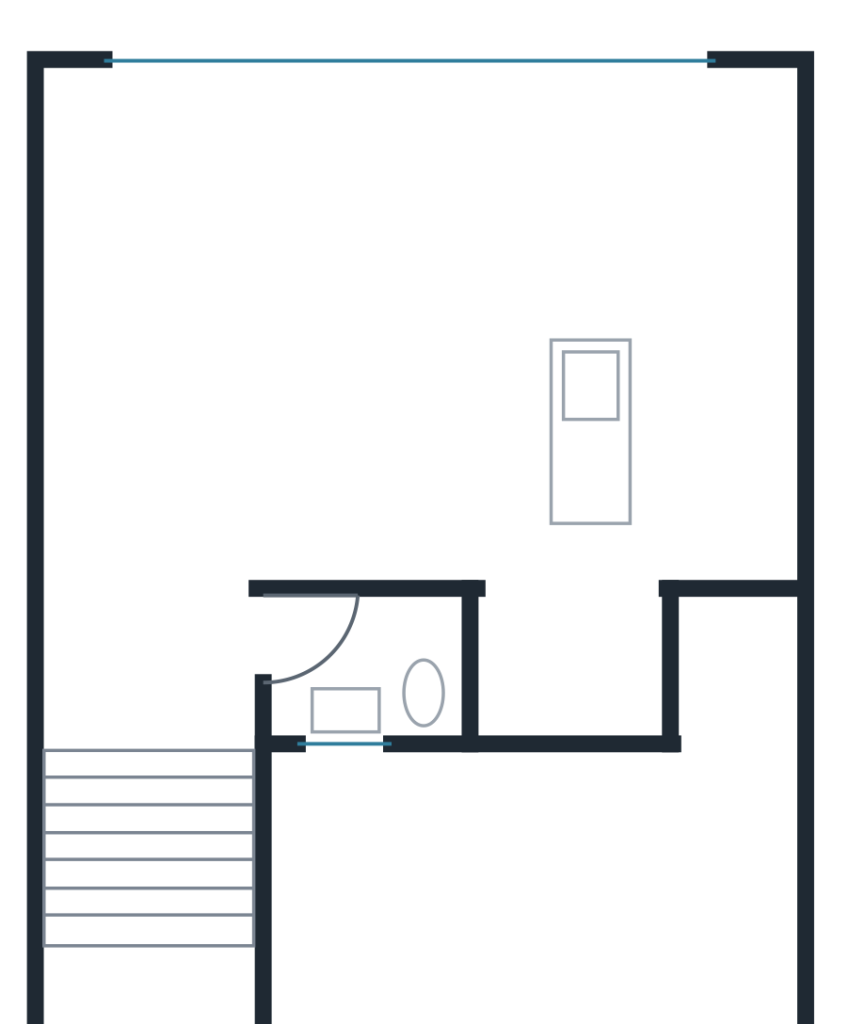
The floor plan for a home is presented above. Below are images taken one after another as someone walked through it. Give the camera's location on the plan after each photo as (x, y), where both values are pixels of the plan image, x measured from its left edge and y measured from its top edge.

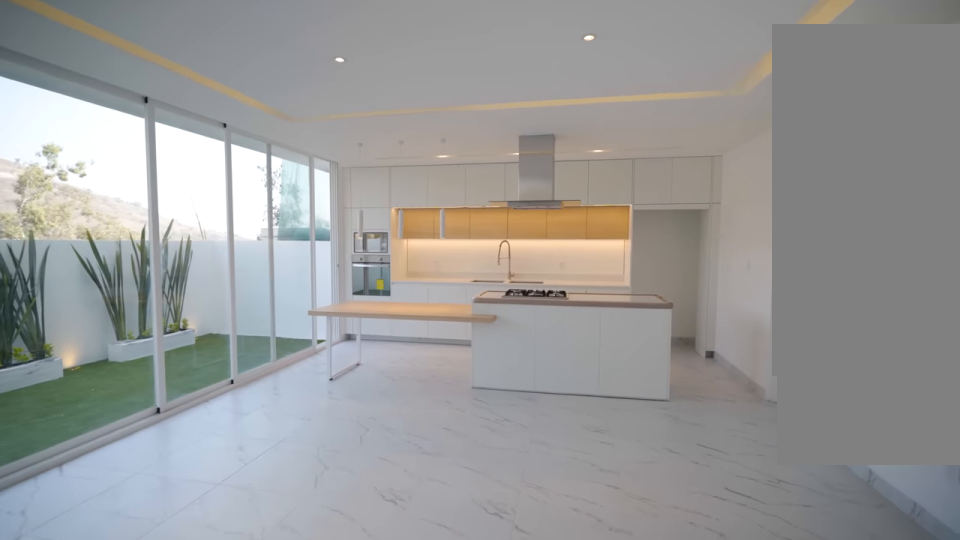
(205, 325)
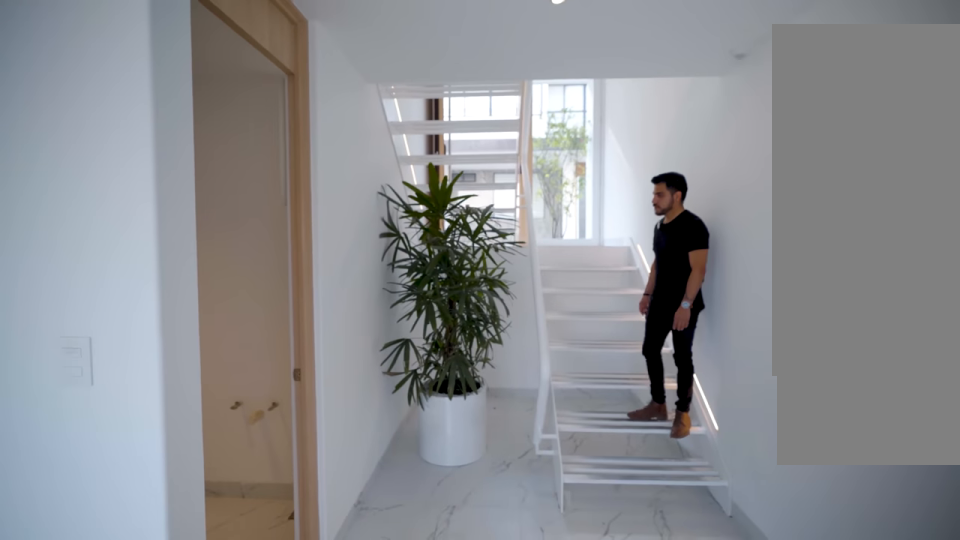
(146, 645)
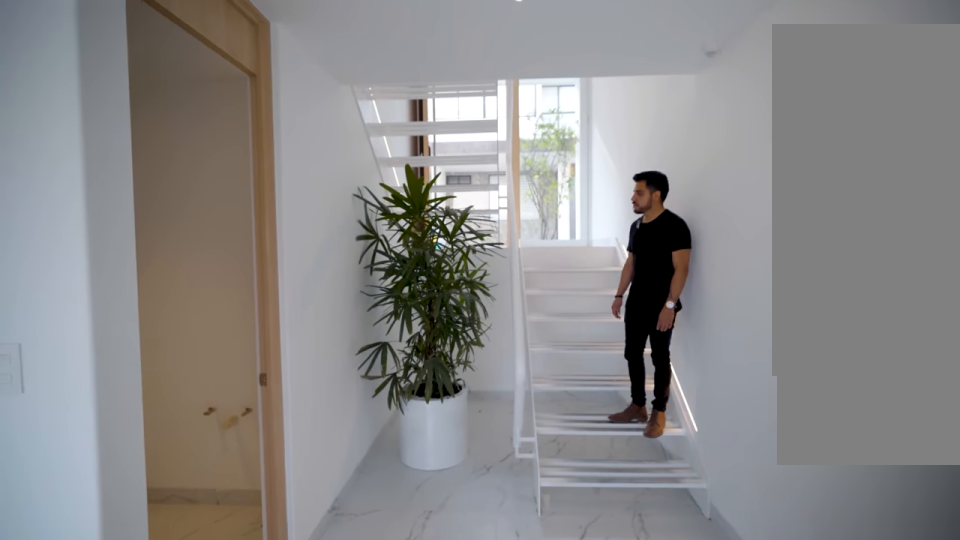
(146, 645)
